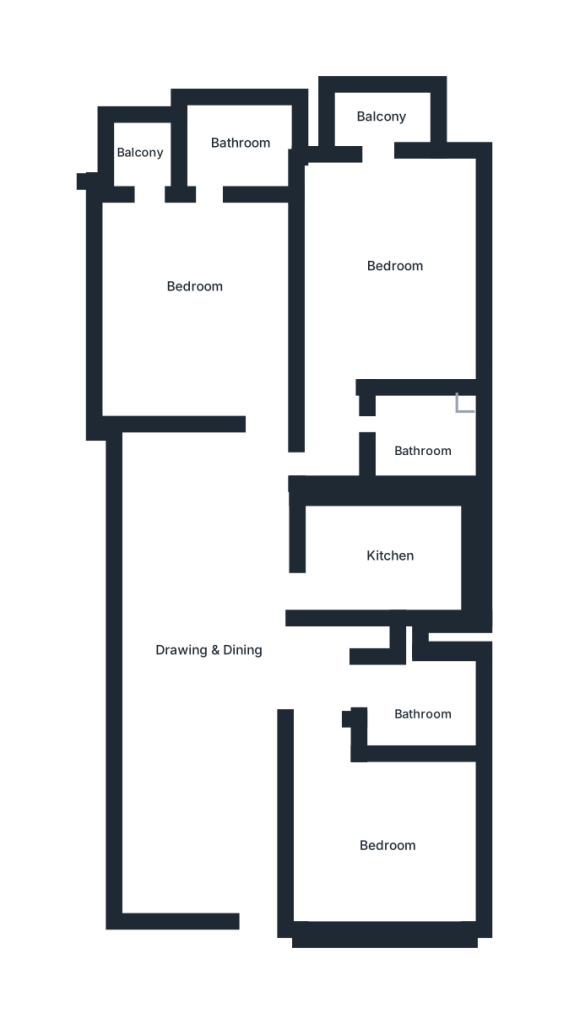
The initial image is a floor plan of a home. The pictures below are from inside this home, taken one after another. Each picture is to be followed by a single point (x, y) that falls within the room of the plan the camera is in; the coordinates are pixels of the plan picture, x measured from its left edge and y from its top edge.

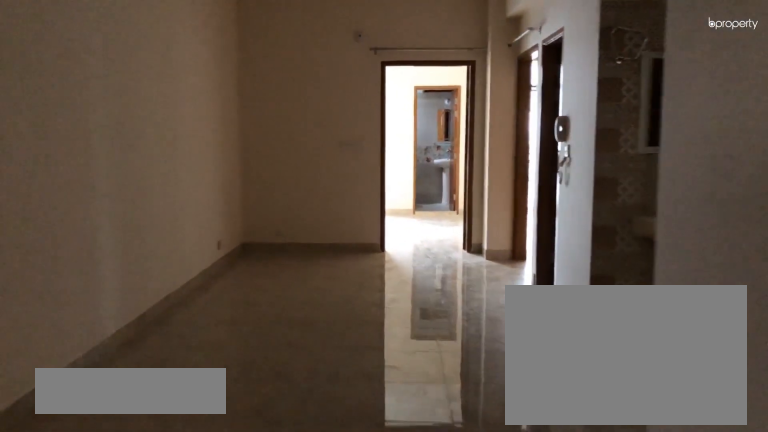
(250, 882)
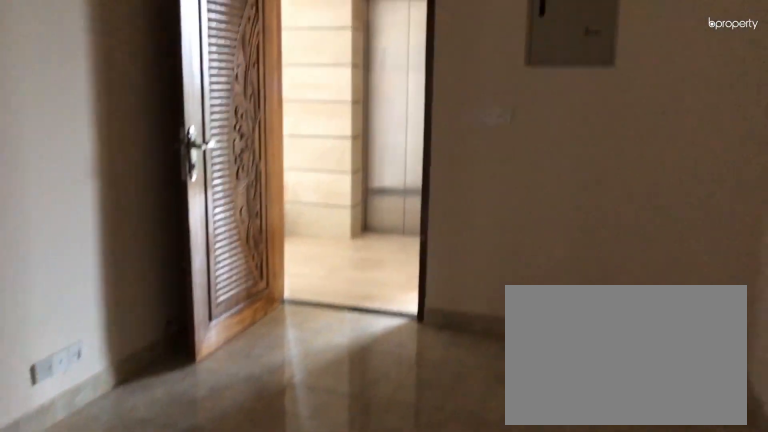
(204, 646)
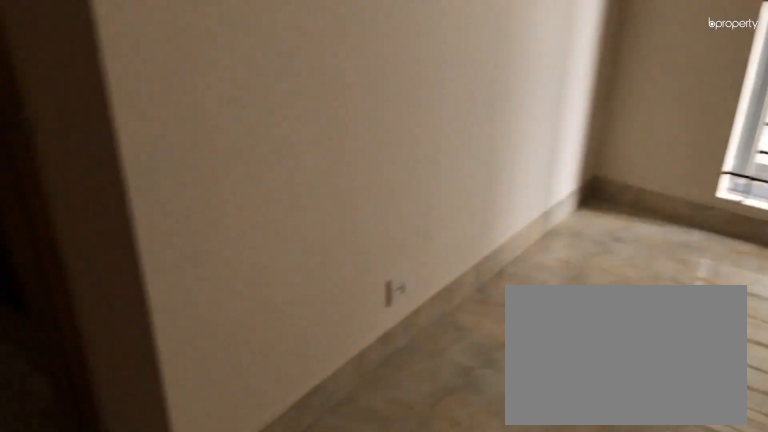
(370, 845)
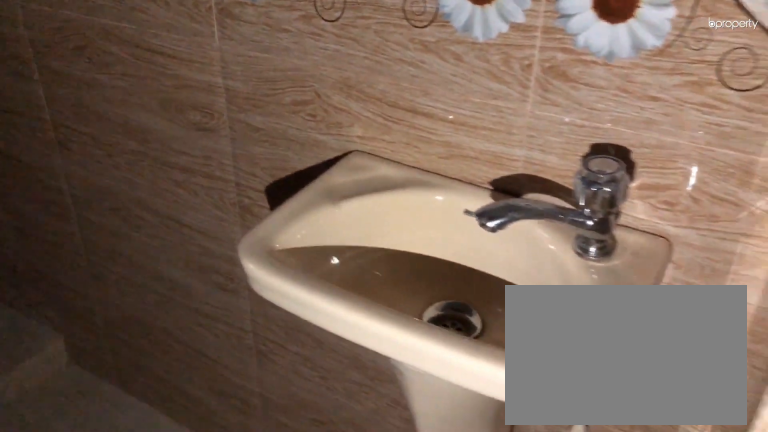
(410, 706)
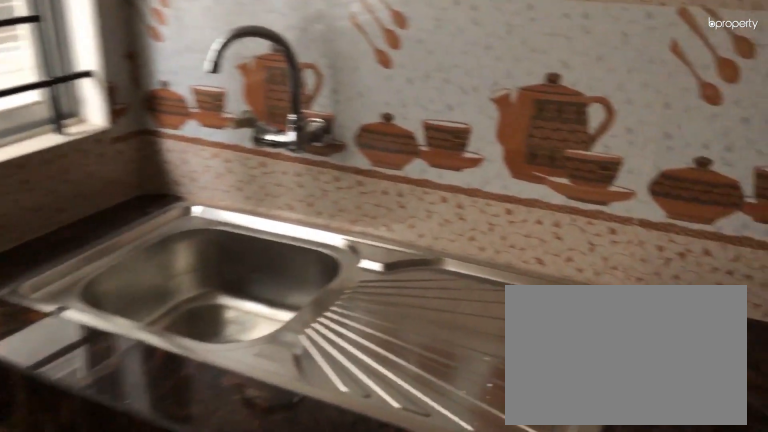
(388, 548)
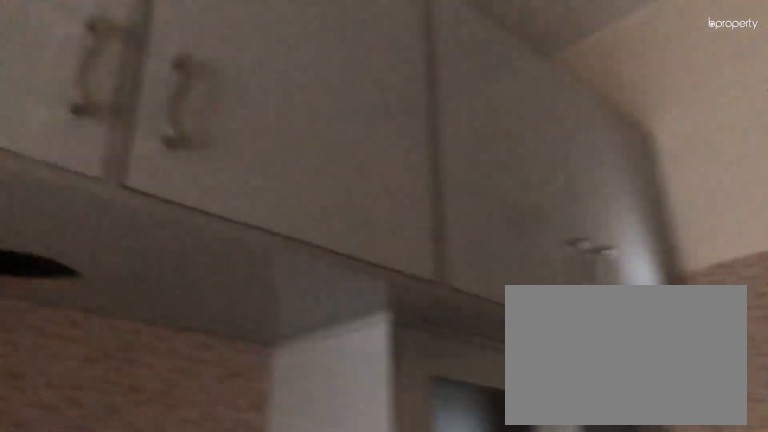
(388, 548)
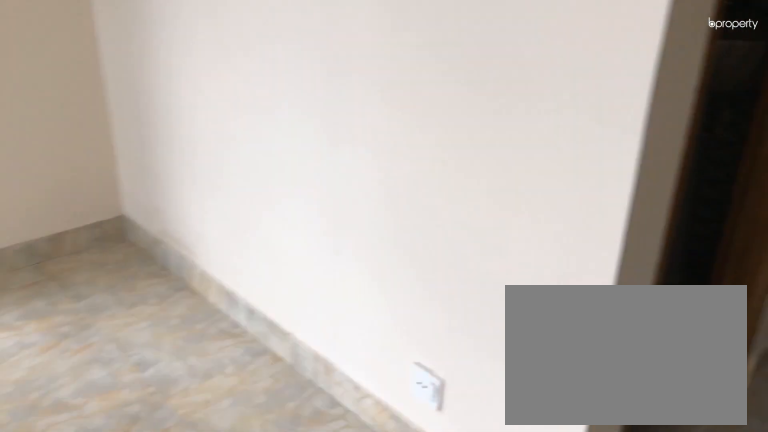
(383, 268)
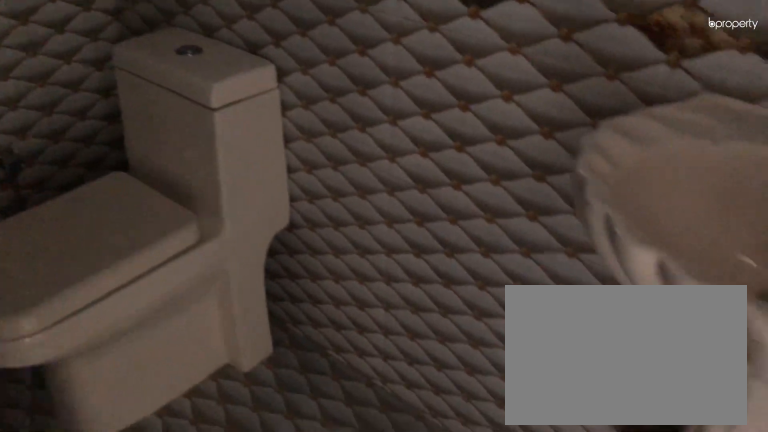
(417, 438)
